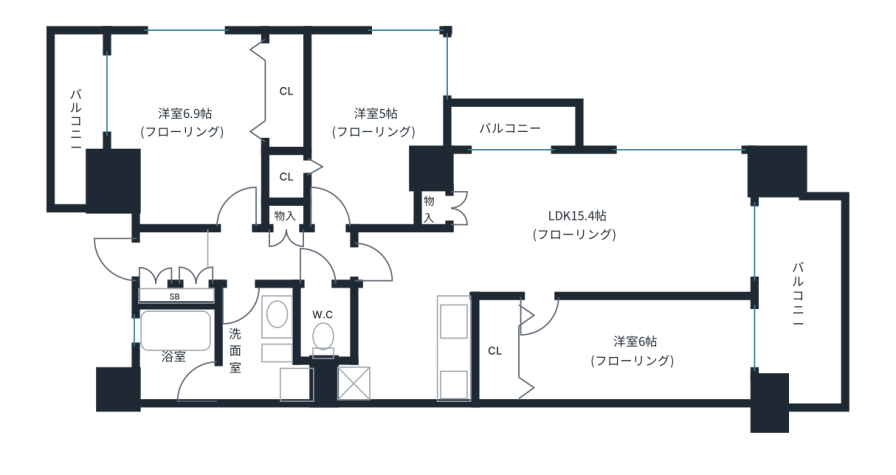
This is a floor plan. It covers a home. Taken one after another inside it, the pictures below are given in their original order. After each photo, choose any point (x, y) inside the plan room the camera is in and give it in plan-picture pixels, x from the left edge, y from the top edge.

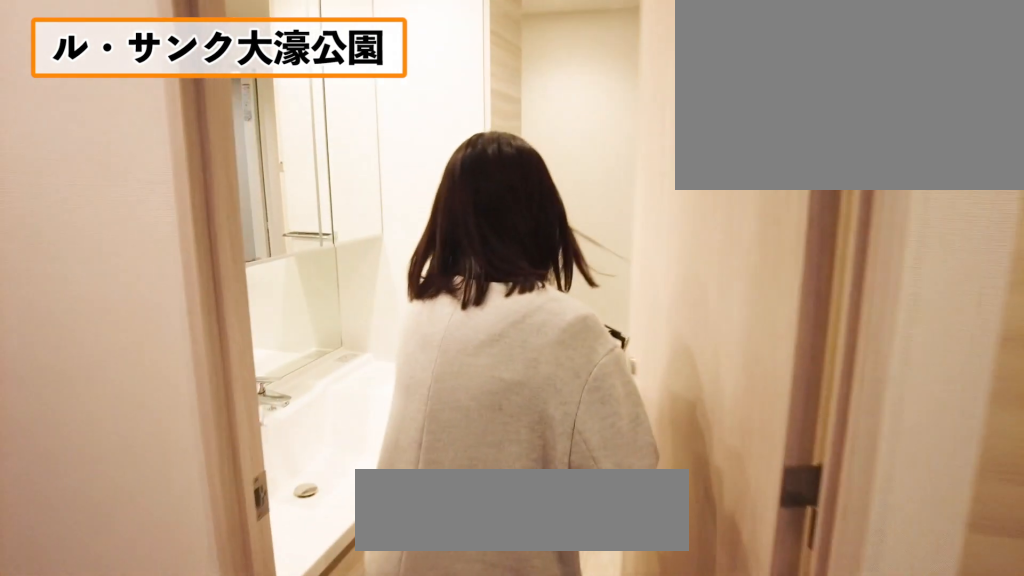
(249, 330)
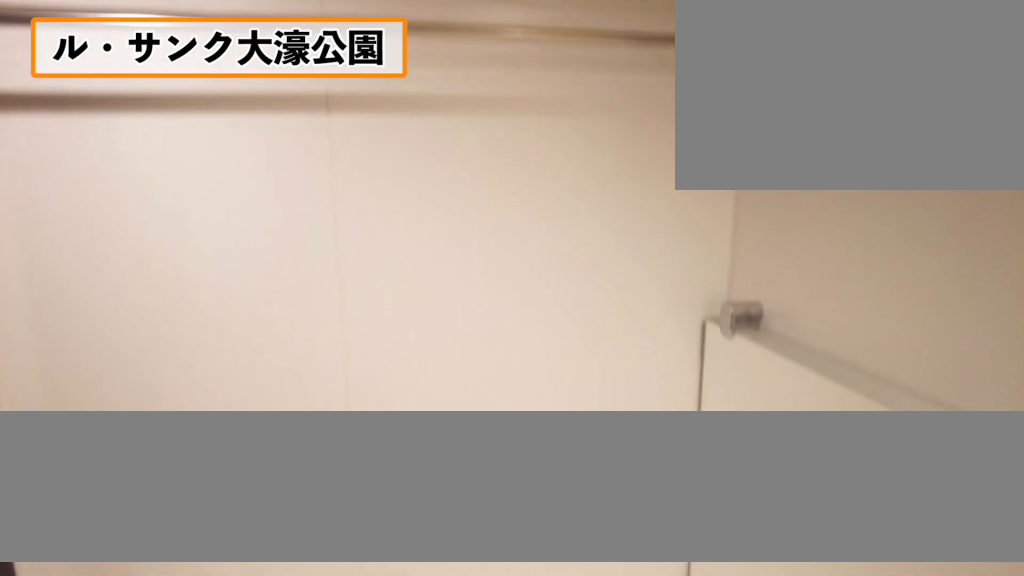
(191, 360)
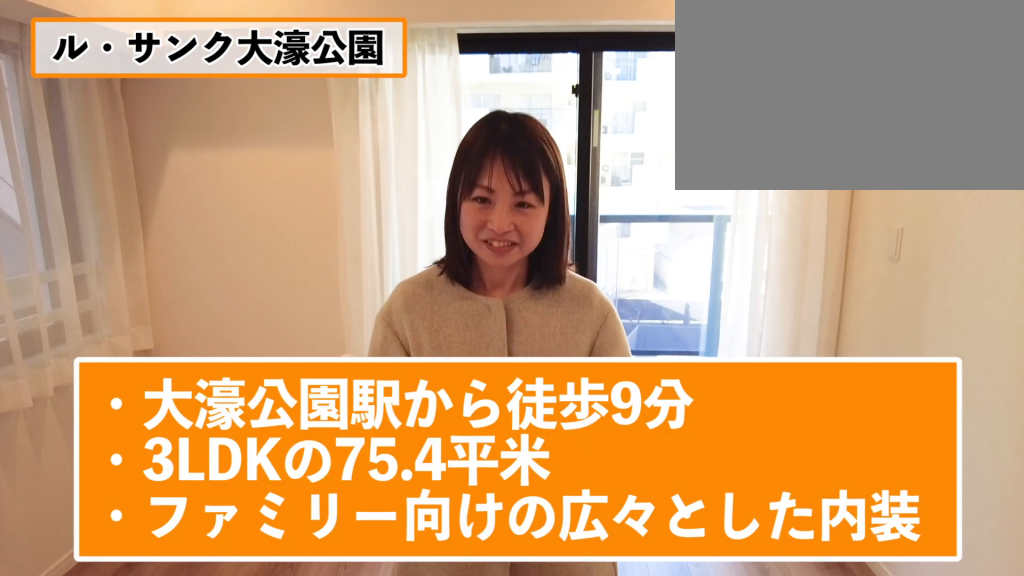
(589, 230)
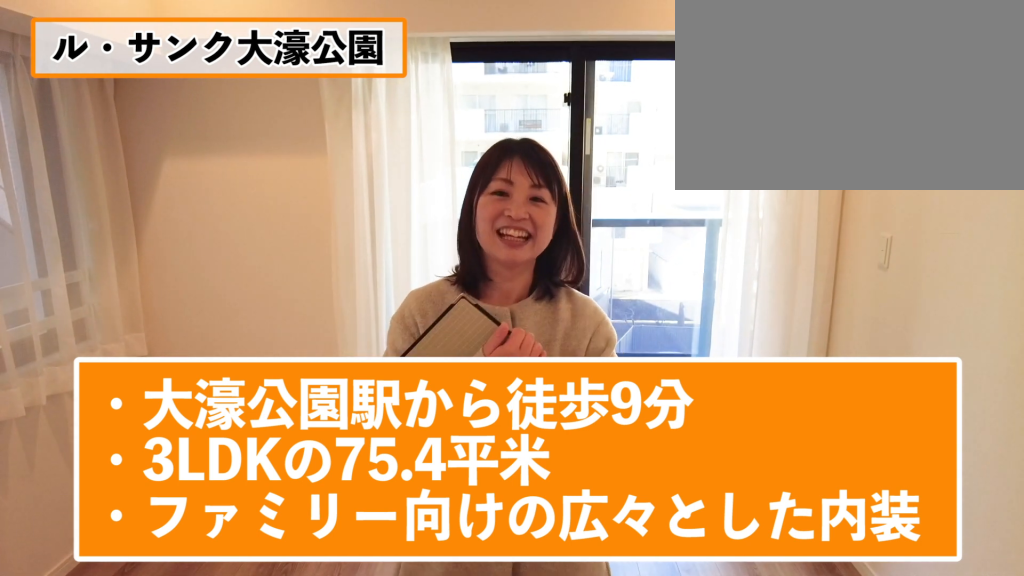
(589, 230)
